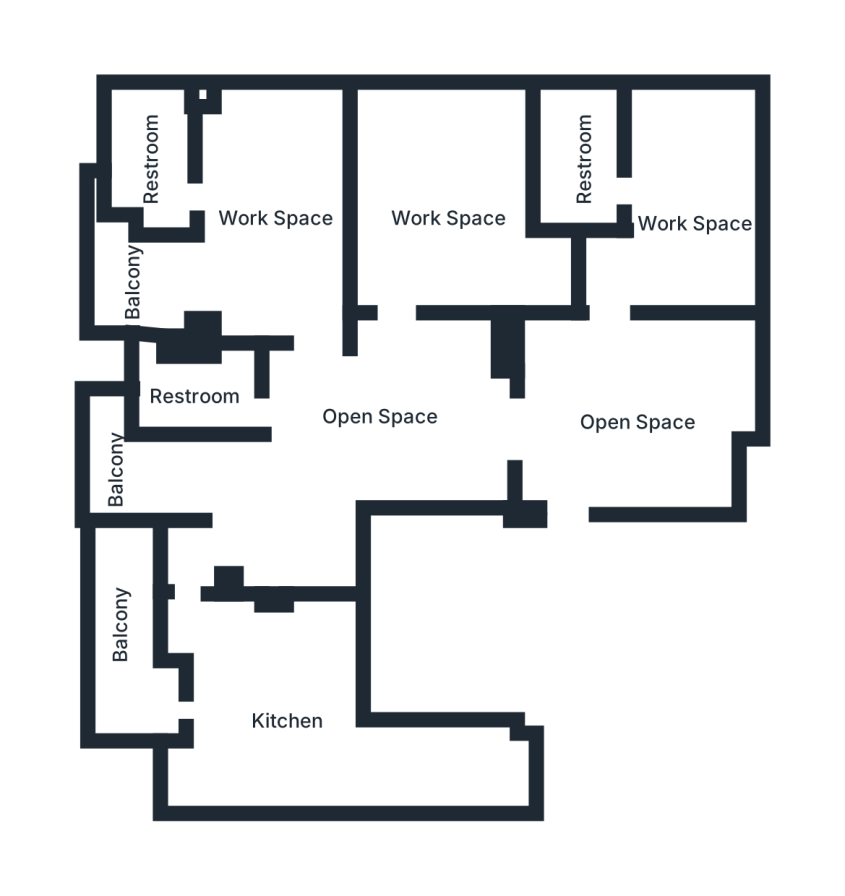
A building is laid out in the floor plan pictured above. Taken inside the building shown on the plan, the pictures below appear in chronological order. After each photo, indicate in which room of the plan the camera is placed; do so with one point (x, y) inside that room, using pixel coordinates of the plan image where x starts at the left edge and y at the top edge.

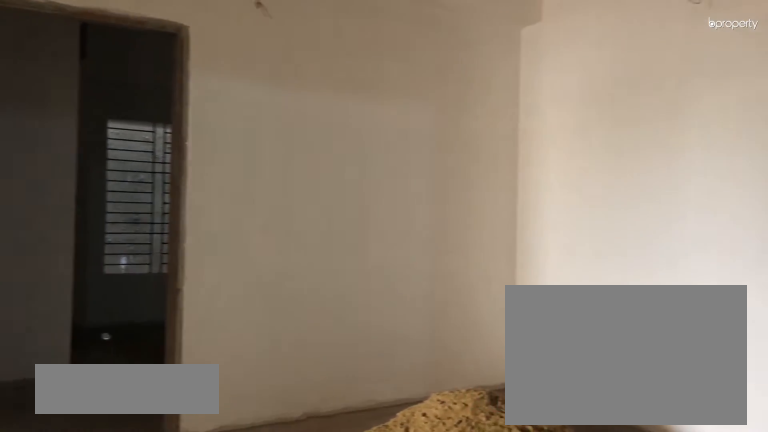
(635, 423)
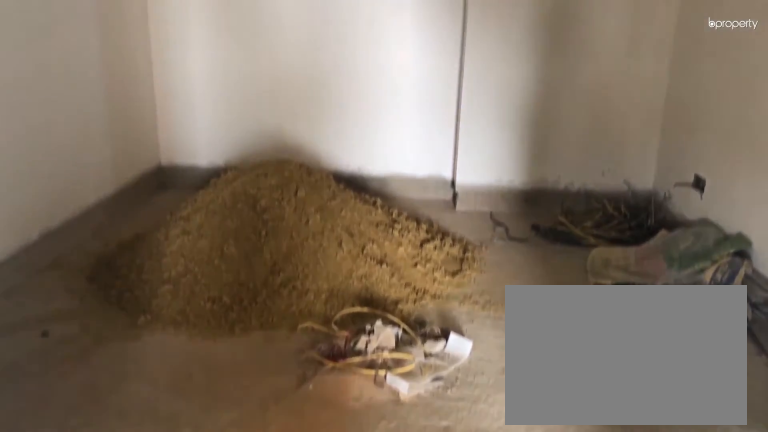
(636, 423)
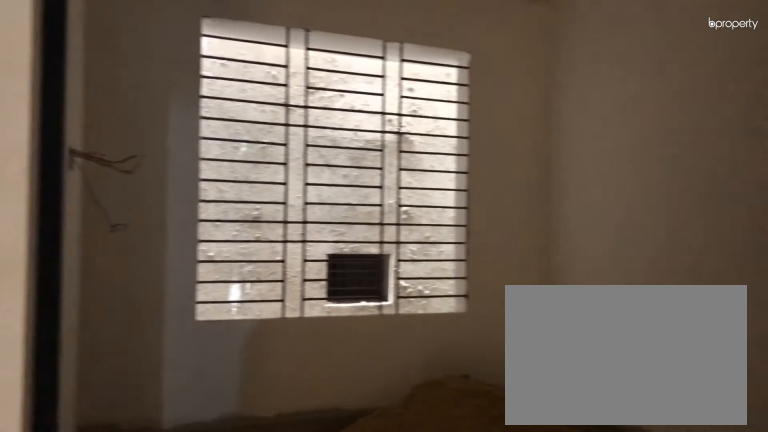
(684, 227)
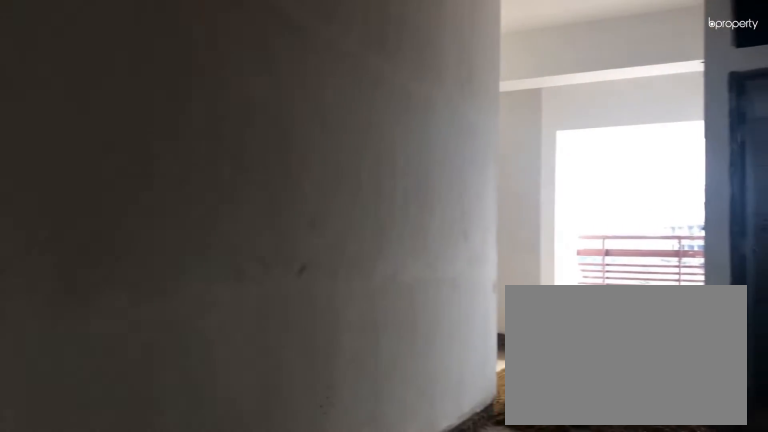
(390, 426)
